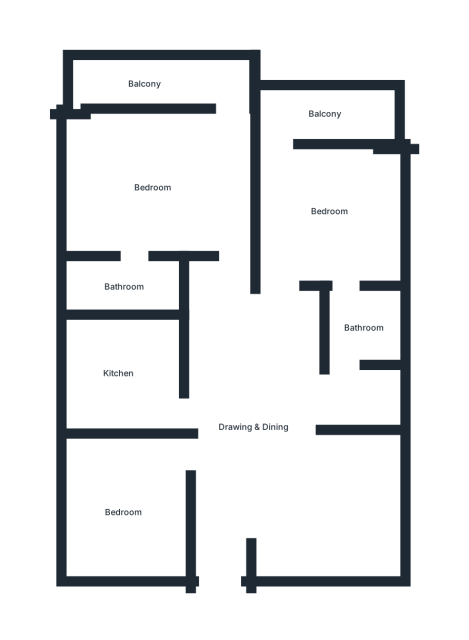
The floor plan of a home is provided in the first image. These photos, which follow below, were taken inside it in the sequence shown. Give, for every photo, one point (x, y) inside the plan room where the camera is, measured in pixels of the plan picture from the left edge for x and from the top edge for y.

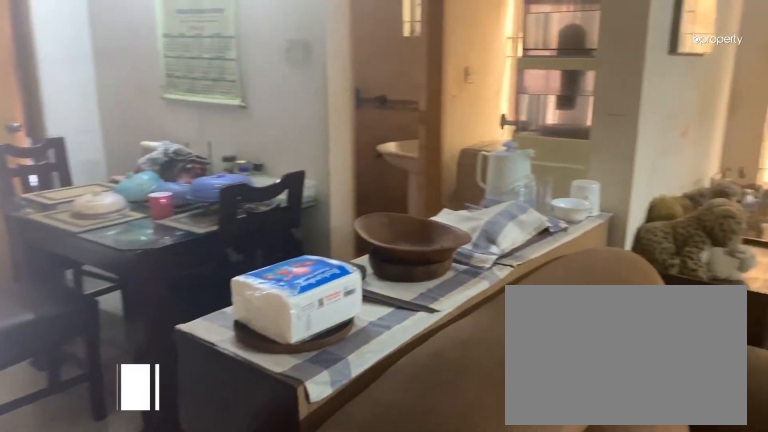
(296, 475)
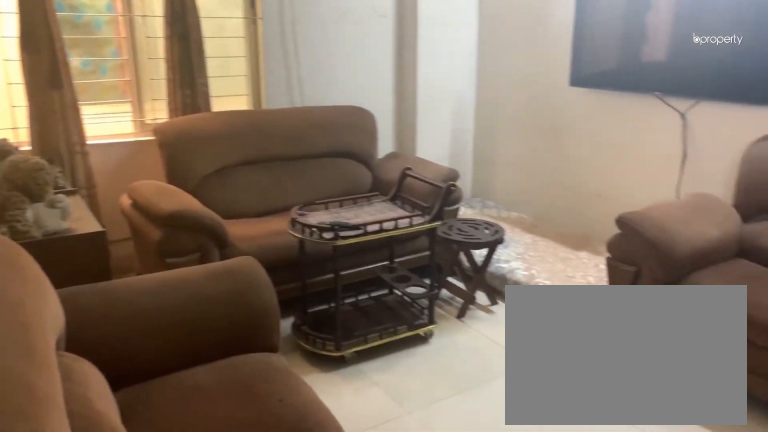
(296, 475)
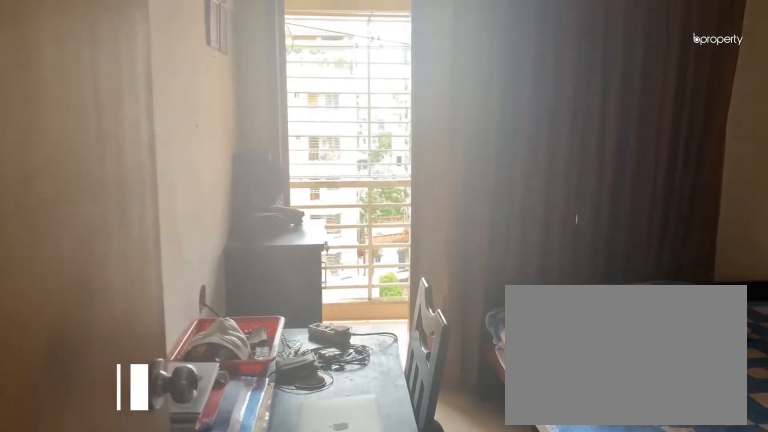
(286, 278)
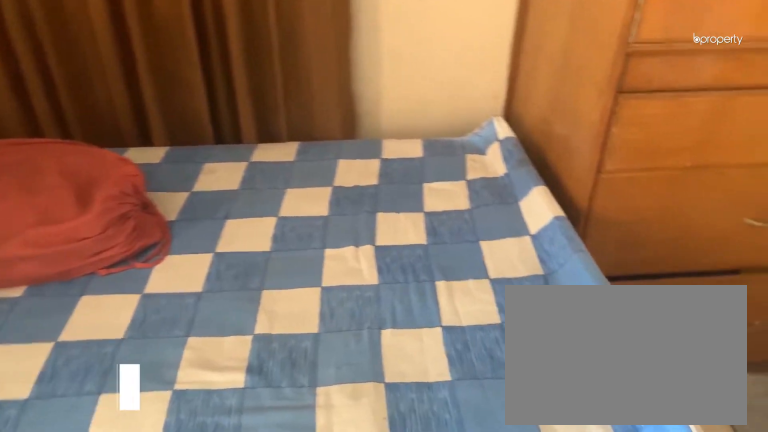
(330, 219)
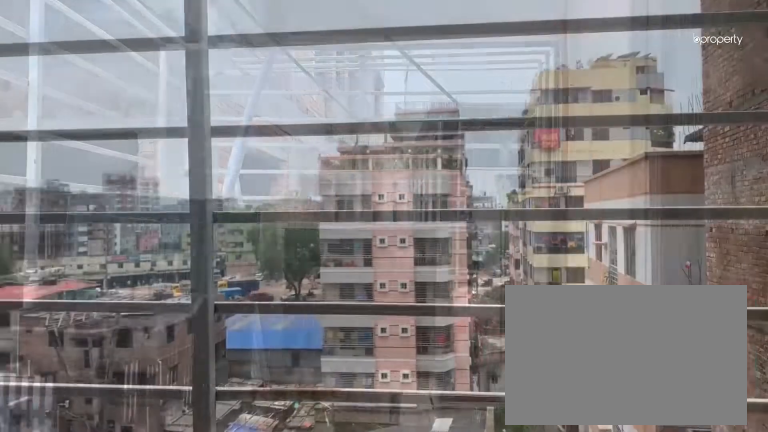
(321, 117)
